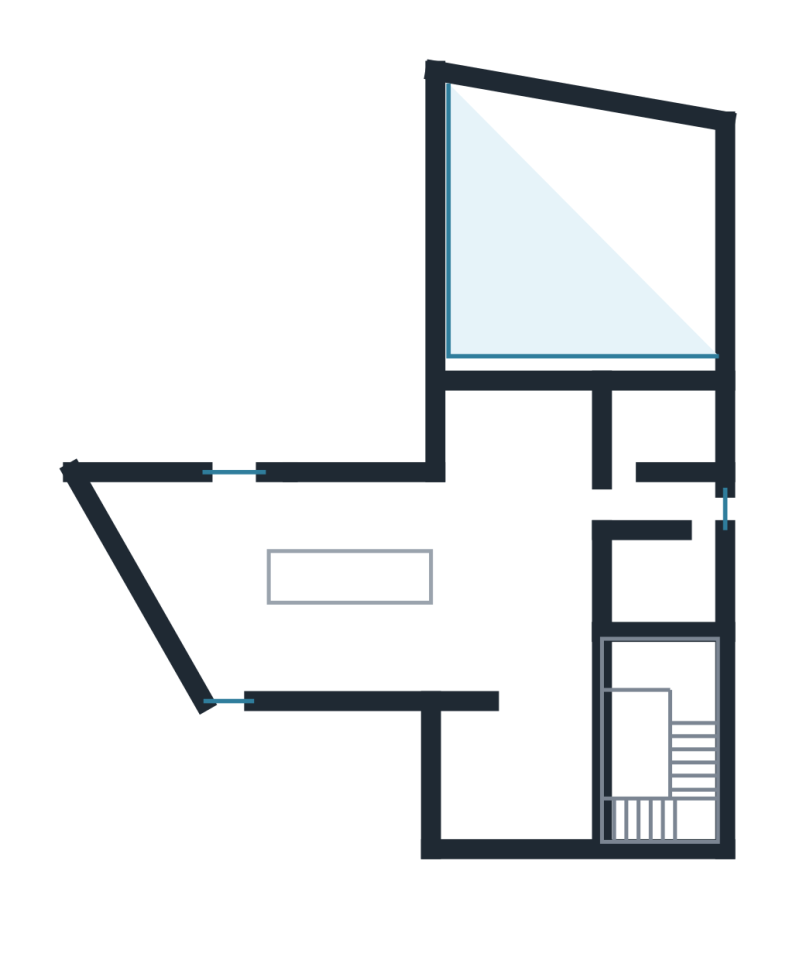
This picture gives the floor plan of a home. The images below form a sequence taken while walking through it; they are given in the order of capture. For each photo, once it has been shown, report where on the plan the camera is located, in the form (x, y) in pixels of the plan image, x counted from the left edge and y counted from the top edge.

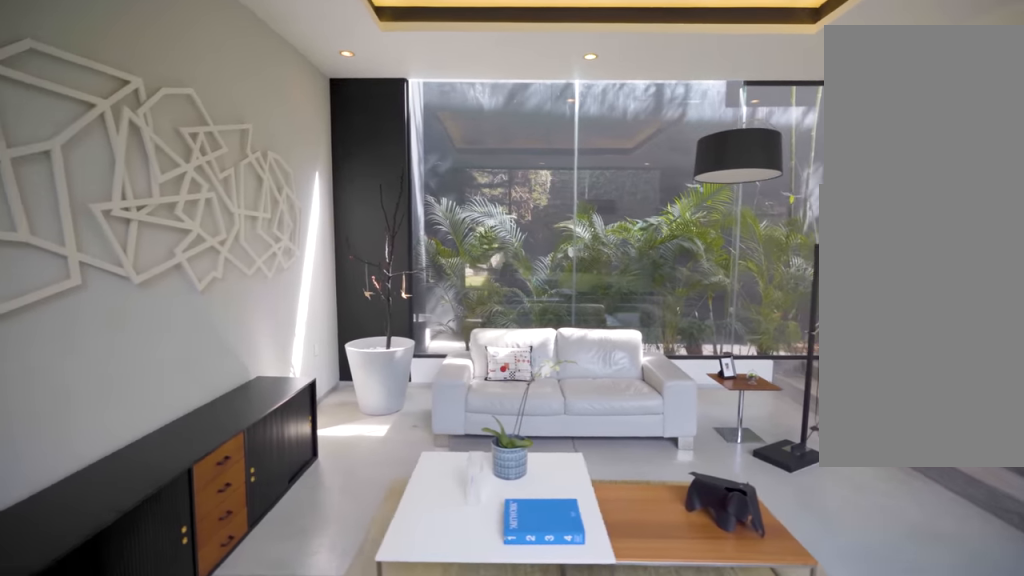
(489, 277)
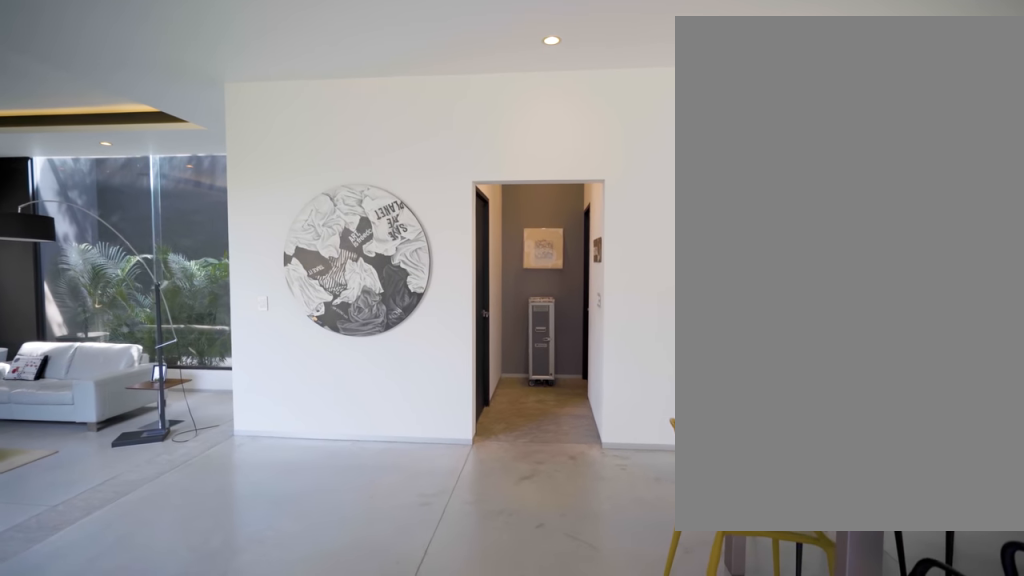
(495, 501)
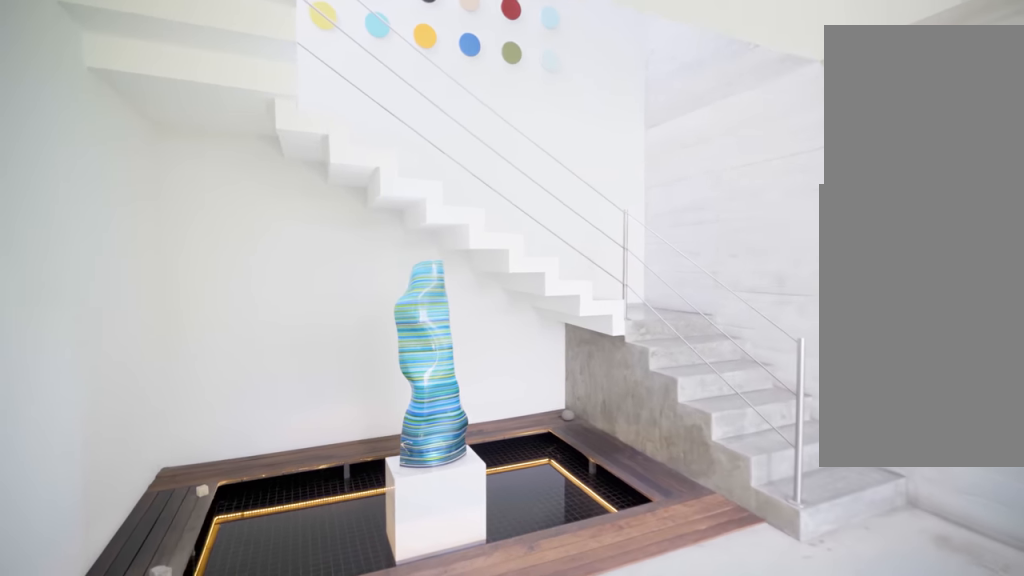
(470, 575)
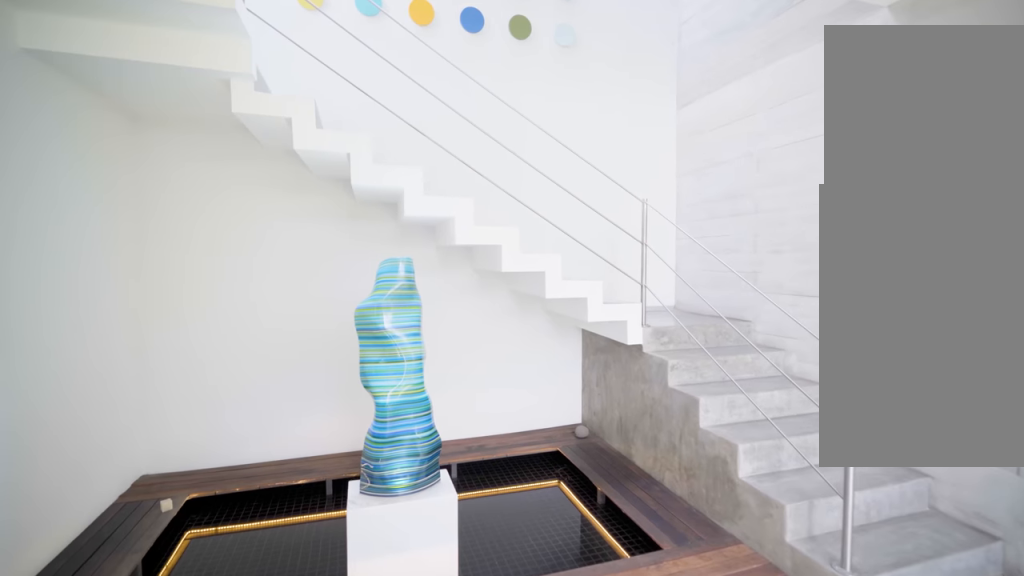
(477, 619)
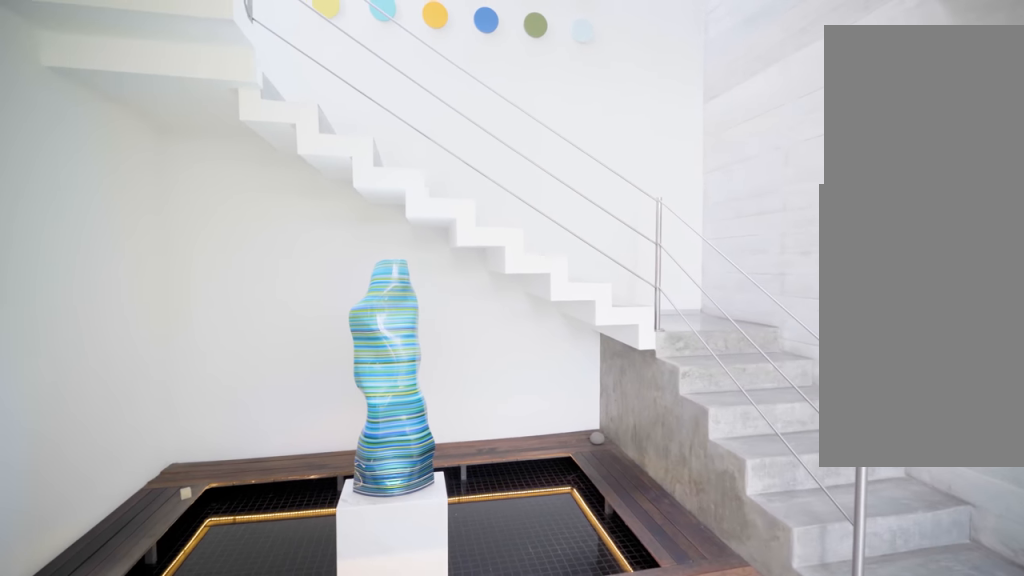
(489, 637)
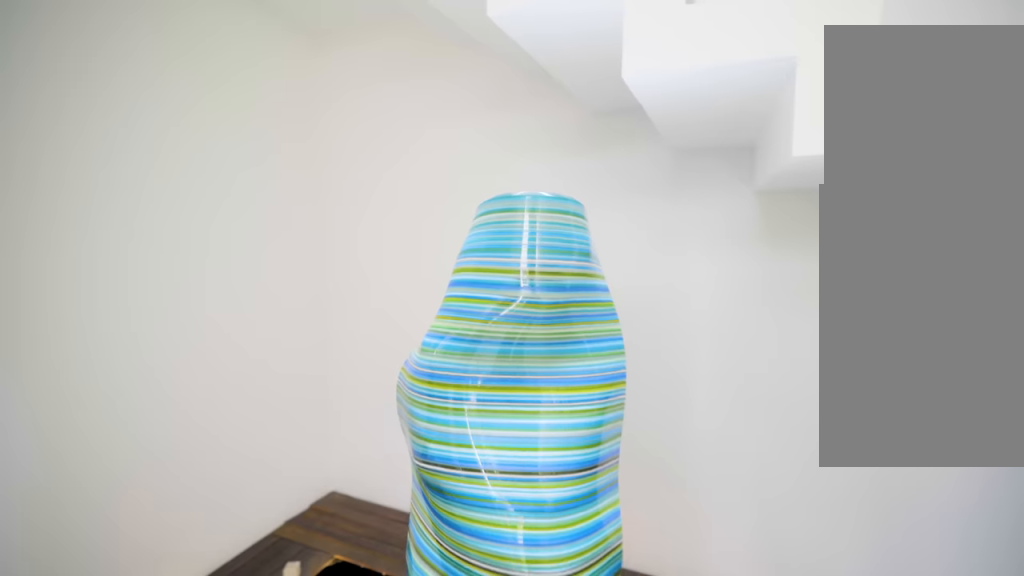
(563, 726)
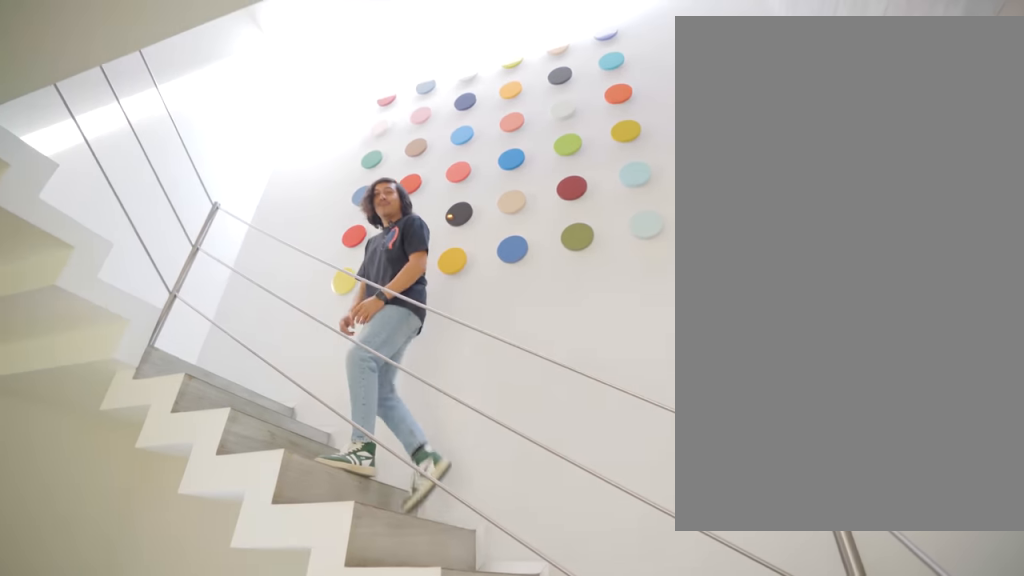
(563, 741)
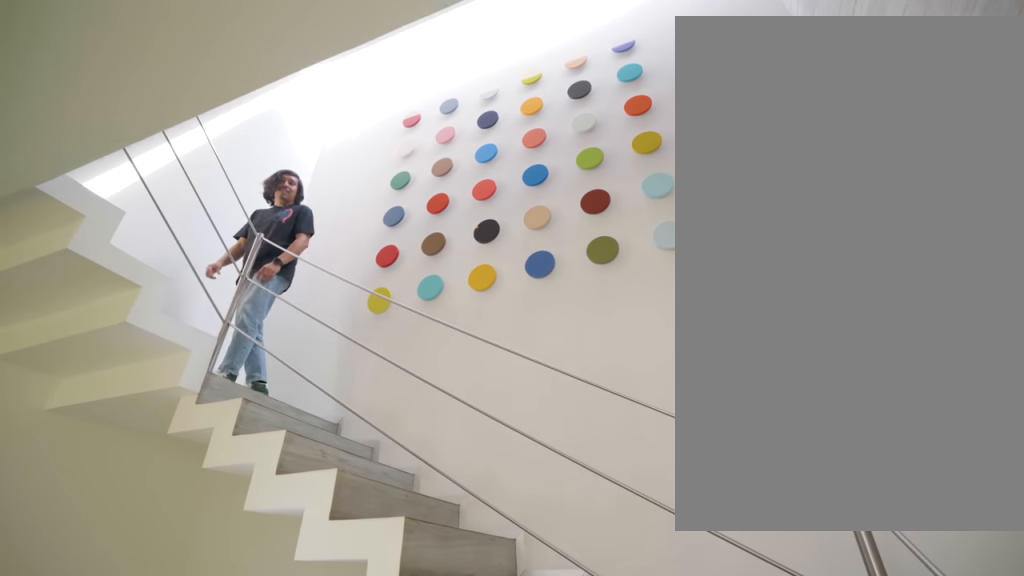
(563, 742)
